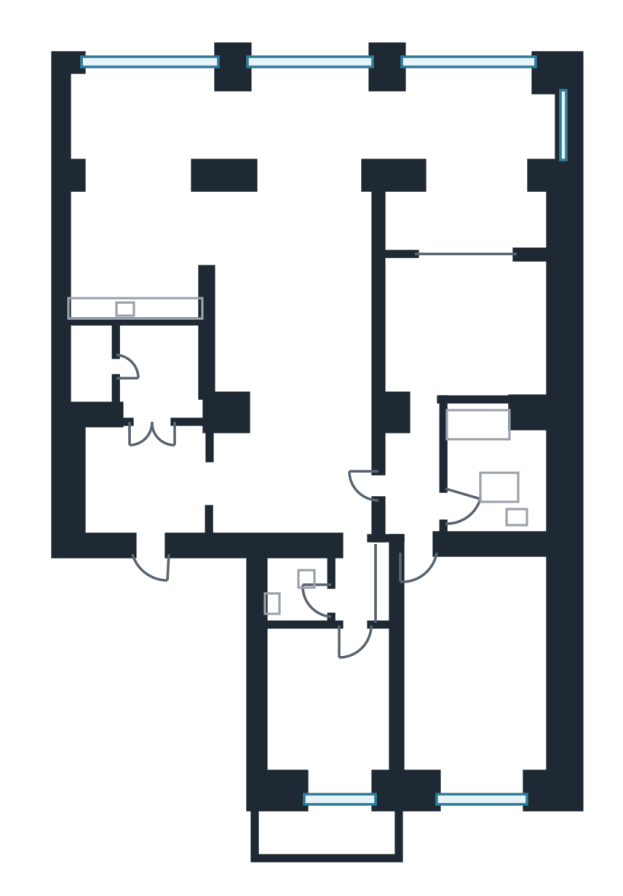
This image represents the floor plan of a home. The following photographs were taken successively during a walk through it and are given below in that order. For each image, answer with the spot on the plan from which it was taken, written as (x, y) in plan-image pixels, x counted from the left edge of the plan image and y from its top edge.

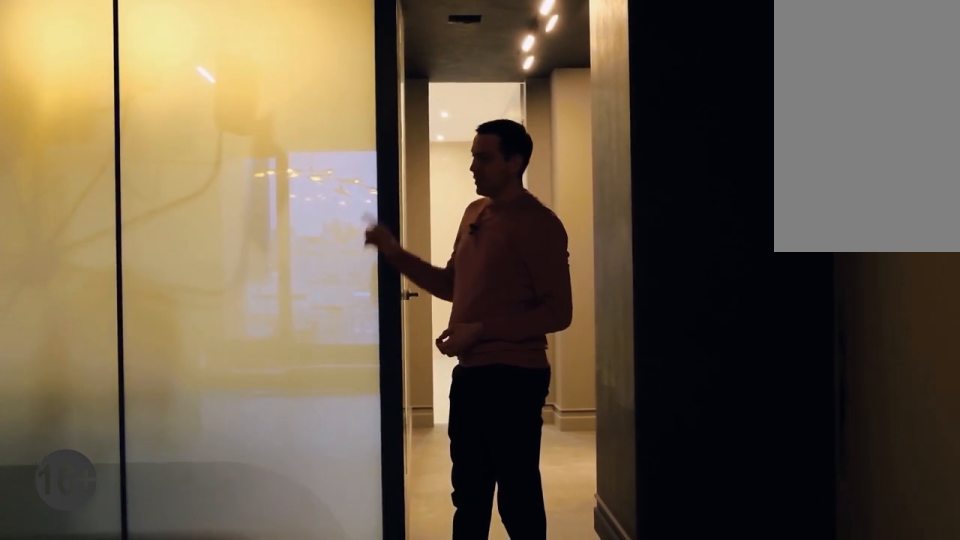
(421, 354)
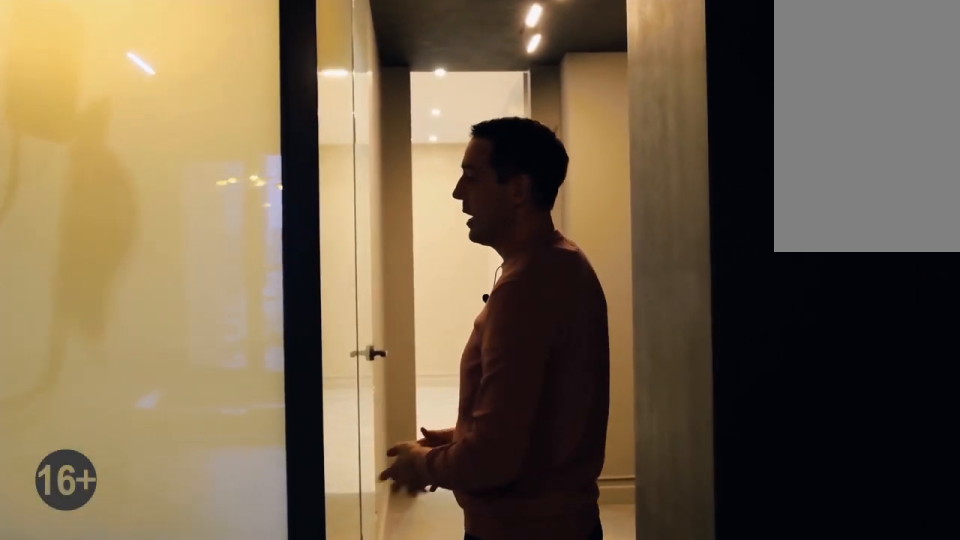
(421, 352)
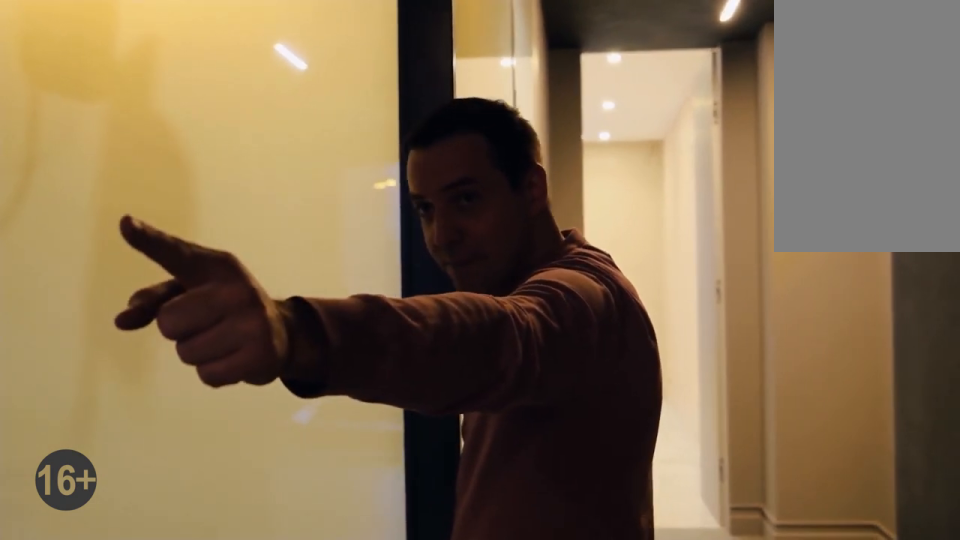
(421, 352)
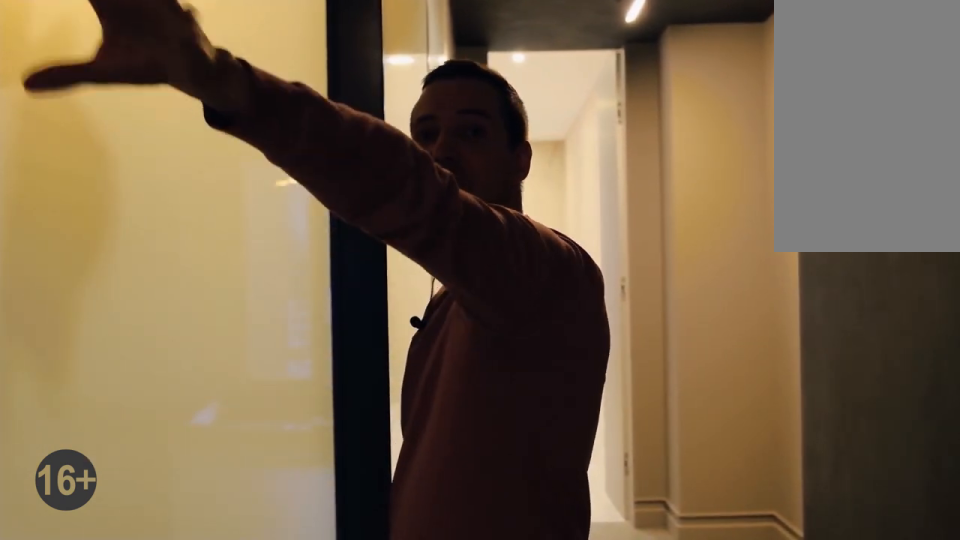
(421, 352)
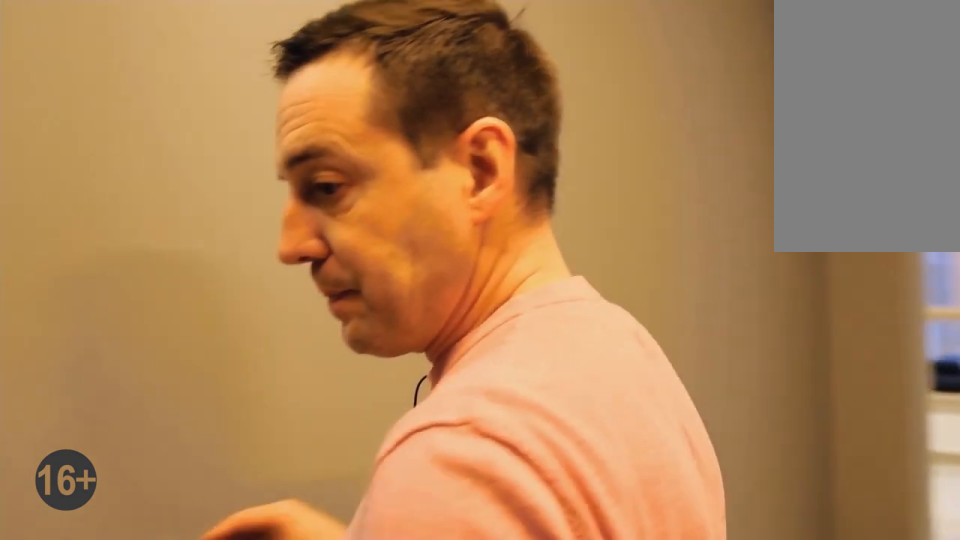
(421, 453)
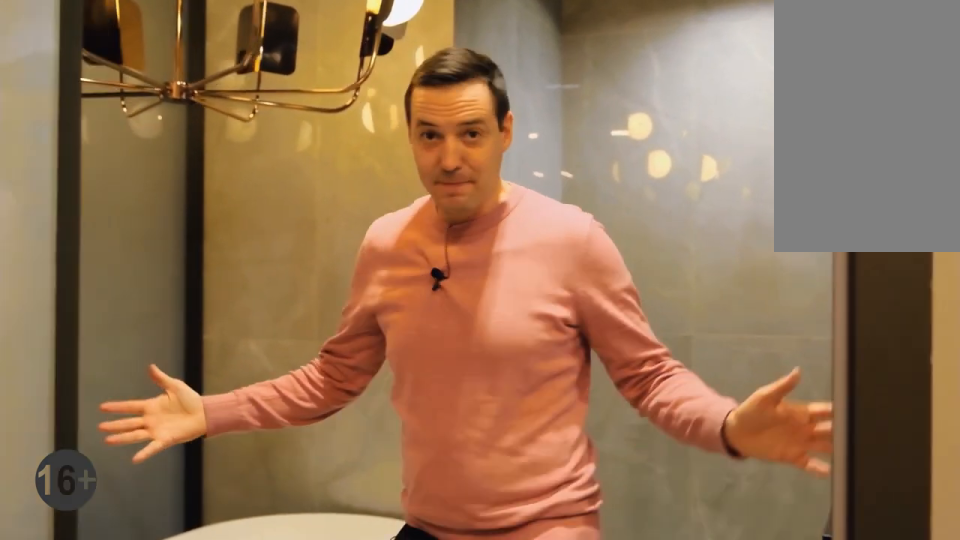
(459, 447)
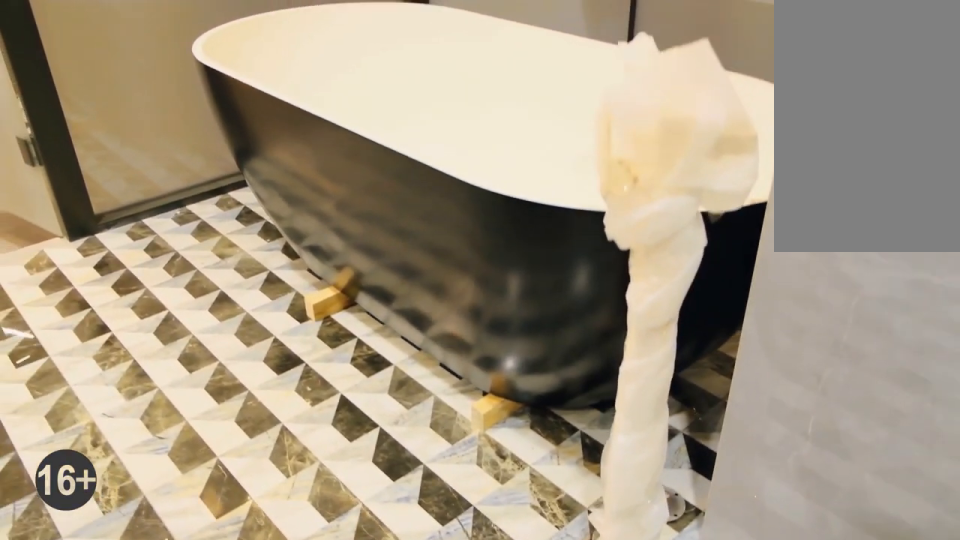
(484, 455)
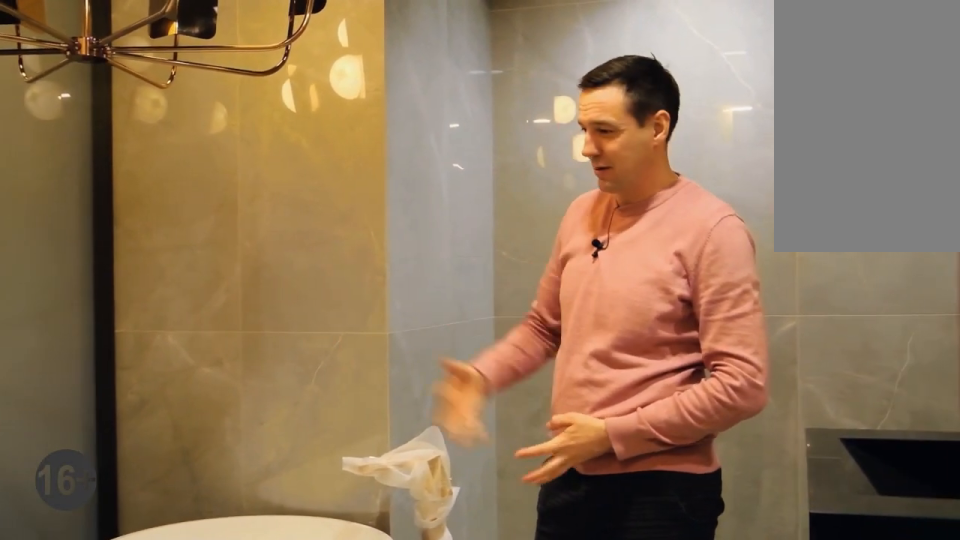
(483, 452)
